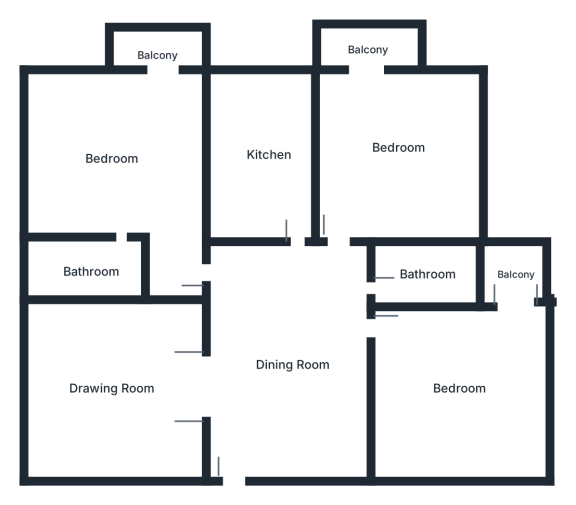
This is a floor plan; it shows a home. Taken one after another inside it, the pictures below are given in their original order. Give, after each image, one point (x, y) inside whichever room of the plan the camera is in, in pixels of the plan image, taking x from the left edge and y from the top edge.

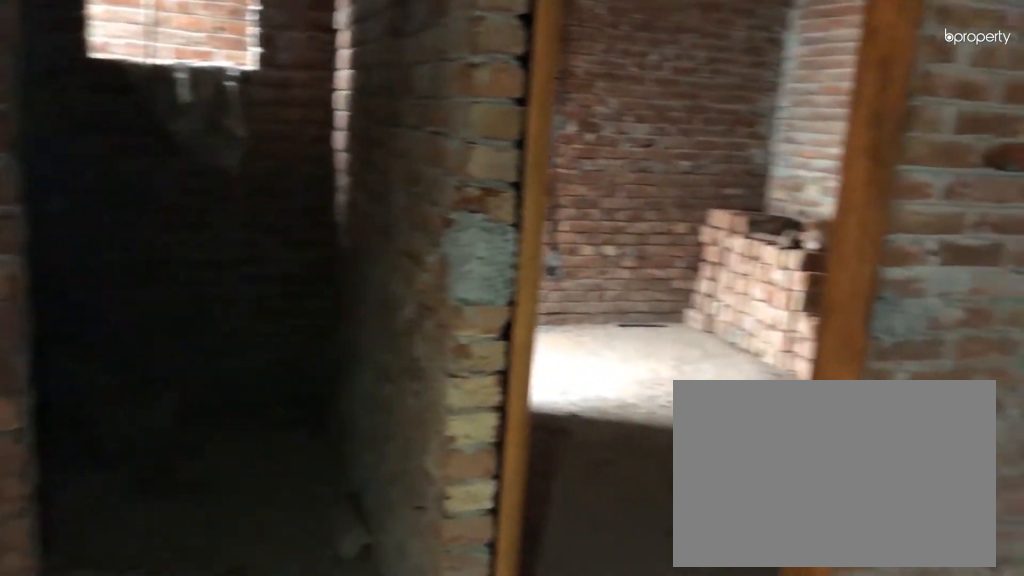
(292, 360)
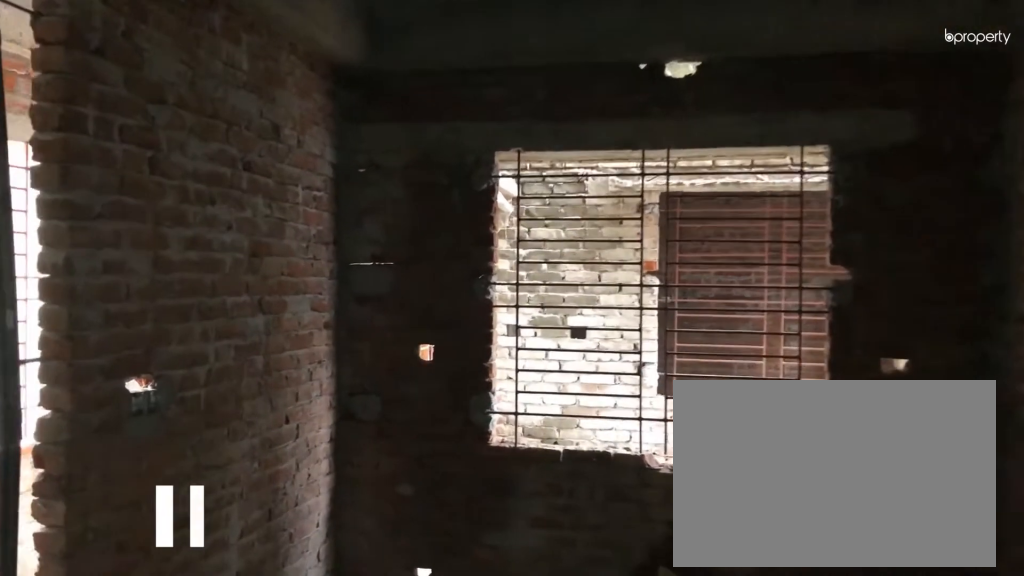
(110, 388)
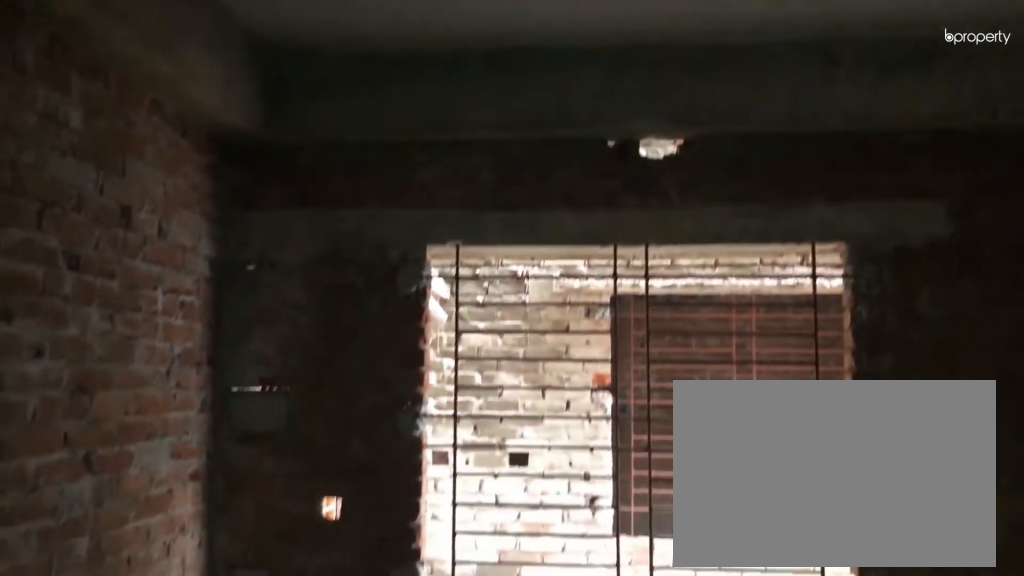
(110, 388)
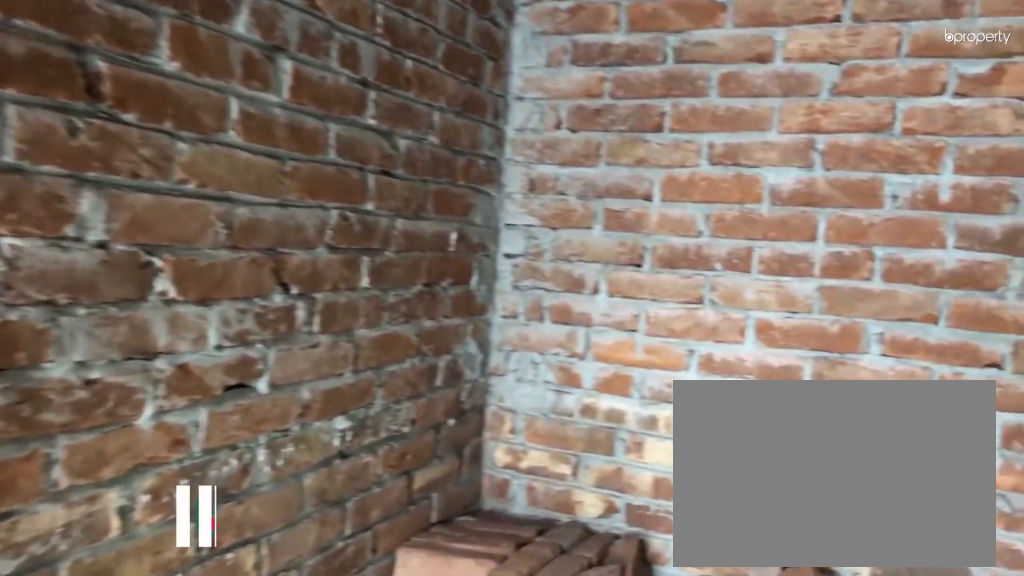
(458, 392)
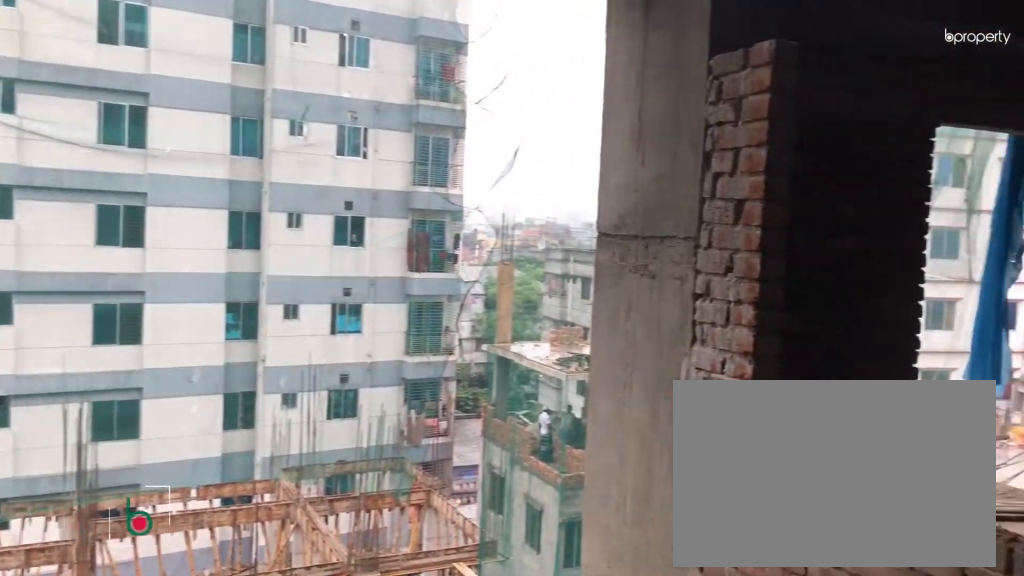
(516, 275)
